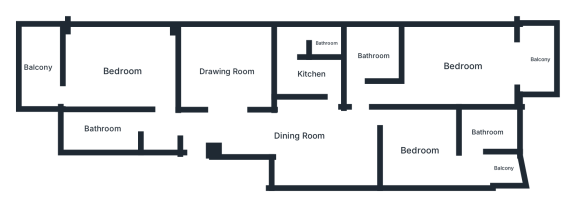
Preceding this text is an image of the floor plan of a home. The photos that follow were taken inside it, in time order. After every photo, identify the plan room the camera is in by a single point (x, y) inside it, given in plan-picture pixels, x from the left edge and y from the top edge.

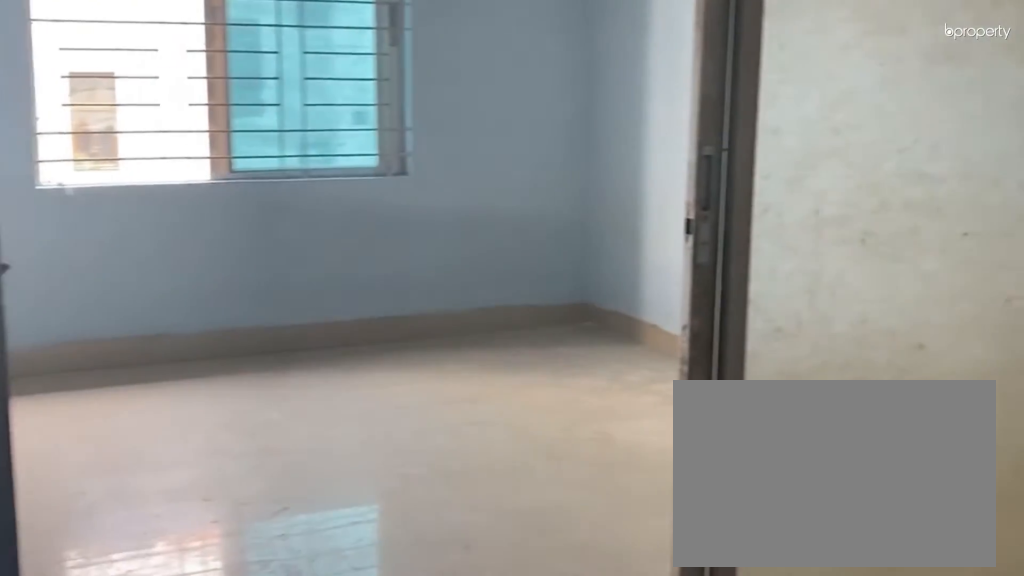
(215, 130)
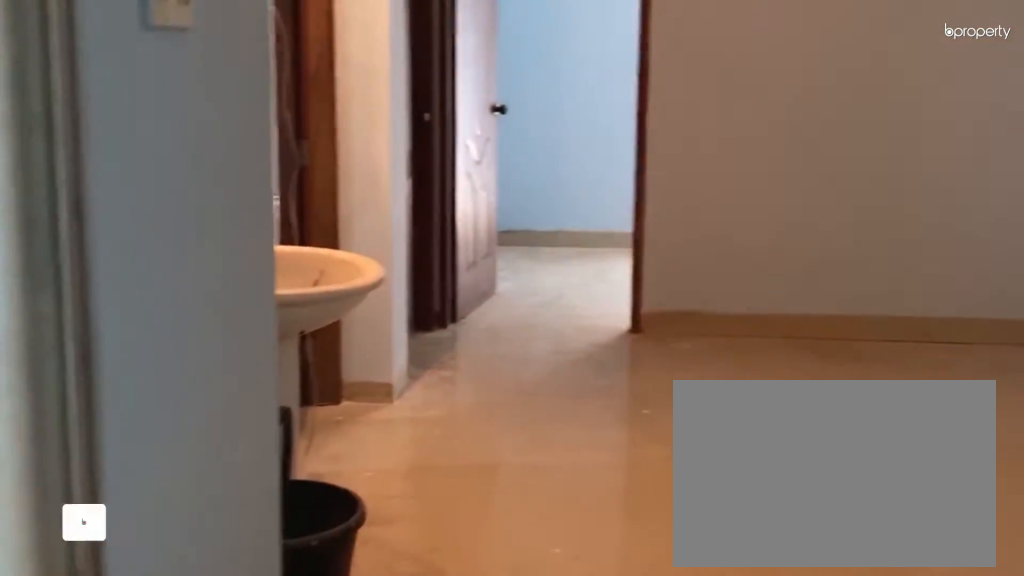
(298, 135)
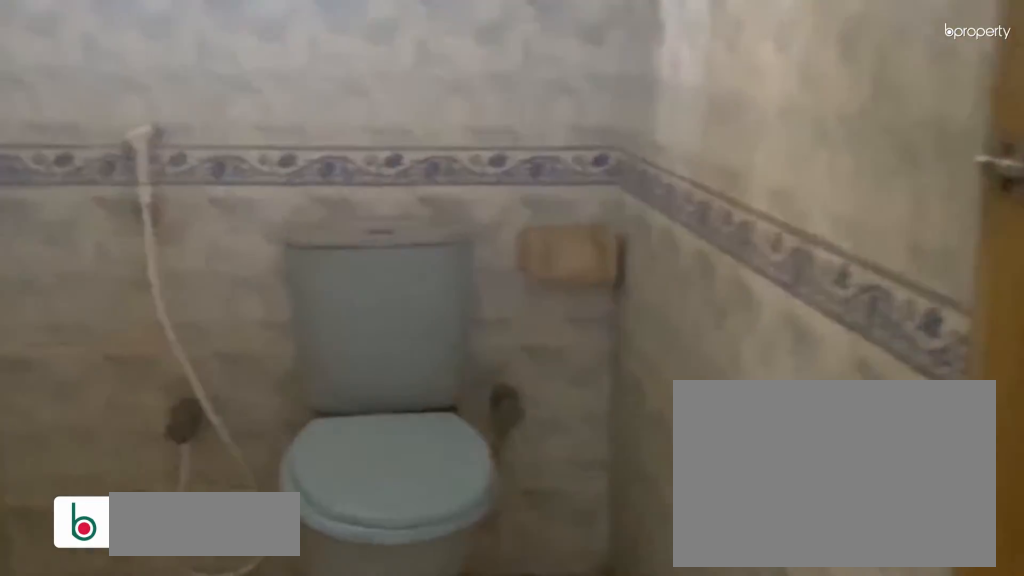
(102, 127)
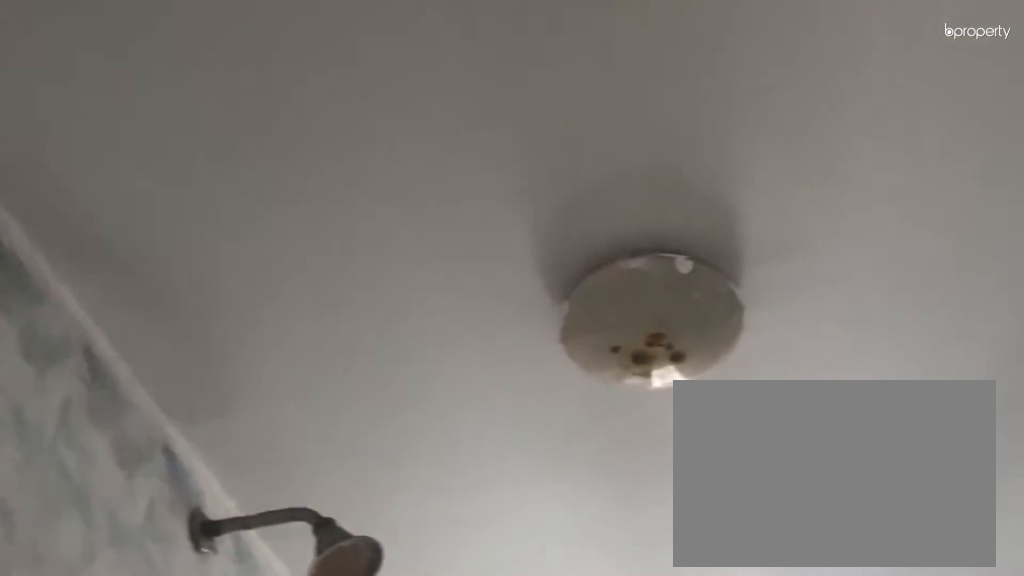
(102, 127)
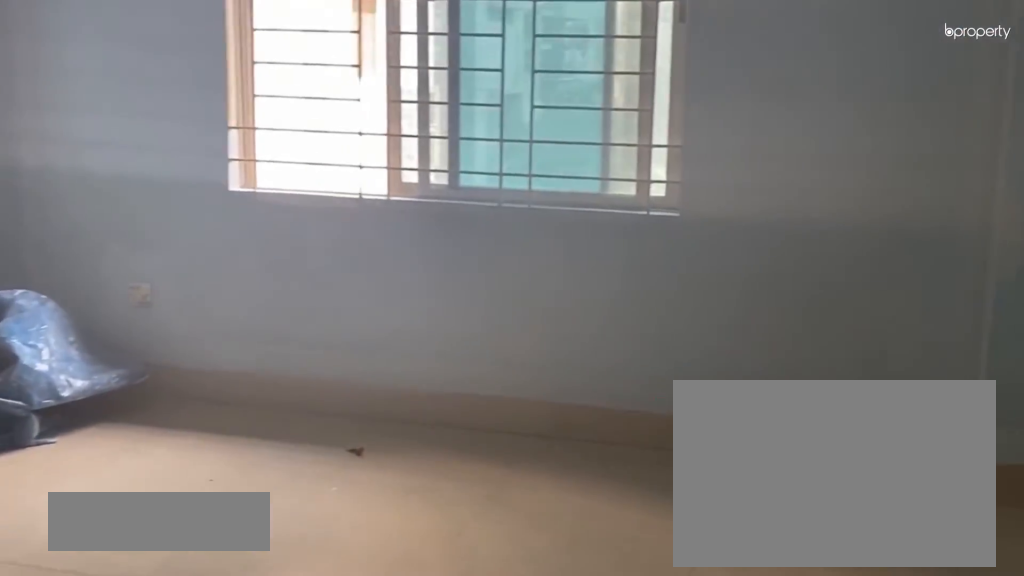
(121, 71)
